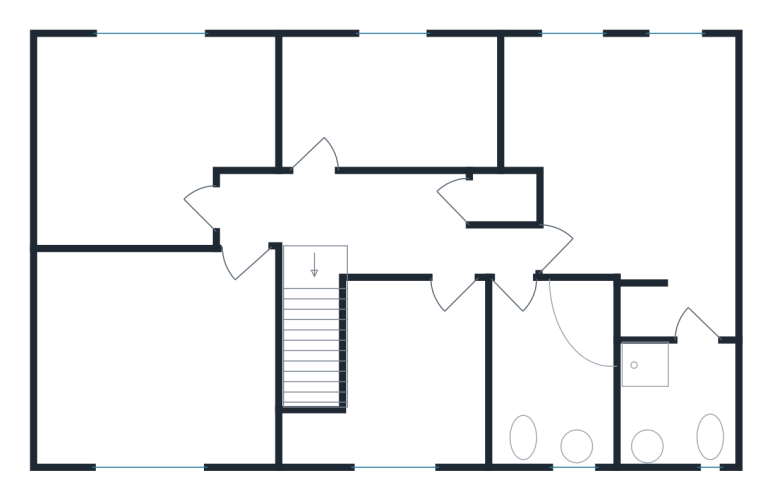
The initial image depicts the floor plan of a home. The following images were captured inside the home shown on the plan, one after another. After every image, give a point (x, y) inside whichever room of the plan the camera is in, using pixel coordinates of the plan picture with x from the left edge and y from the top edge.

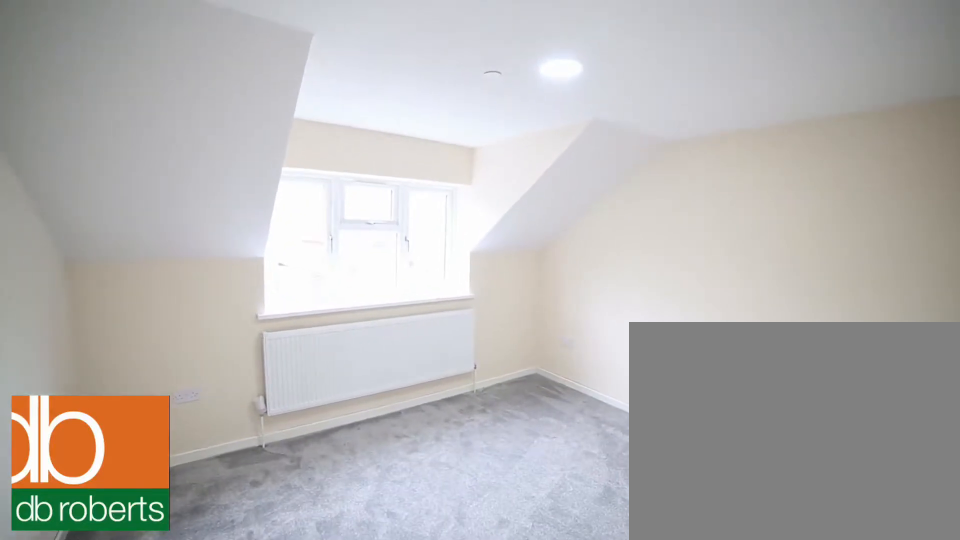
(156, 359)
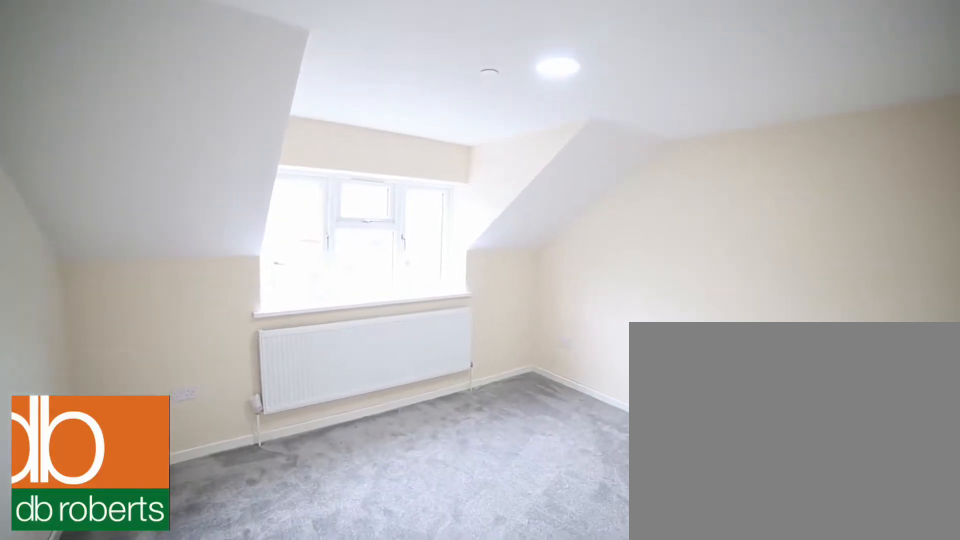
(156, 359)
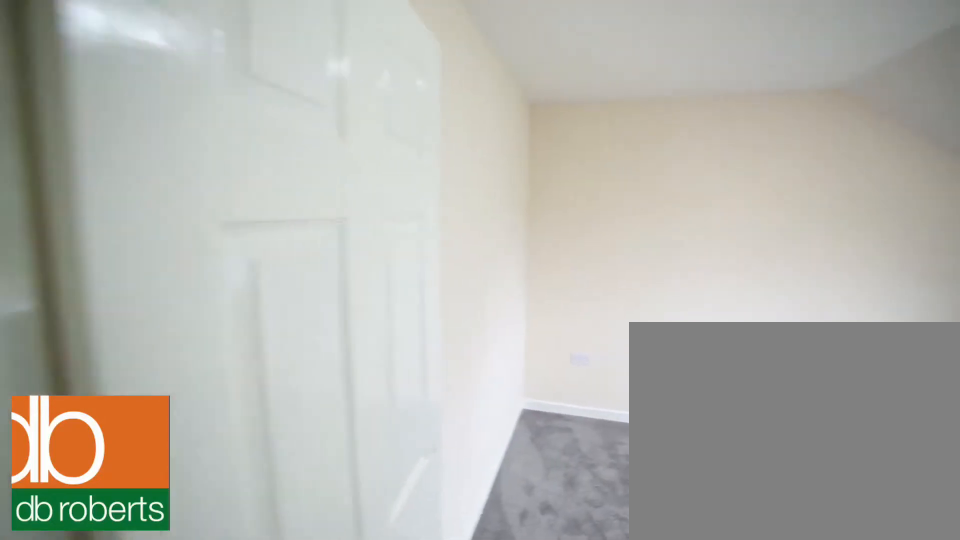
(147, 132)
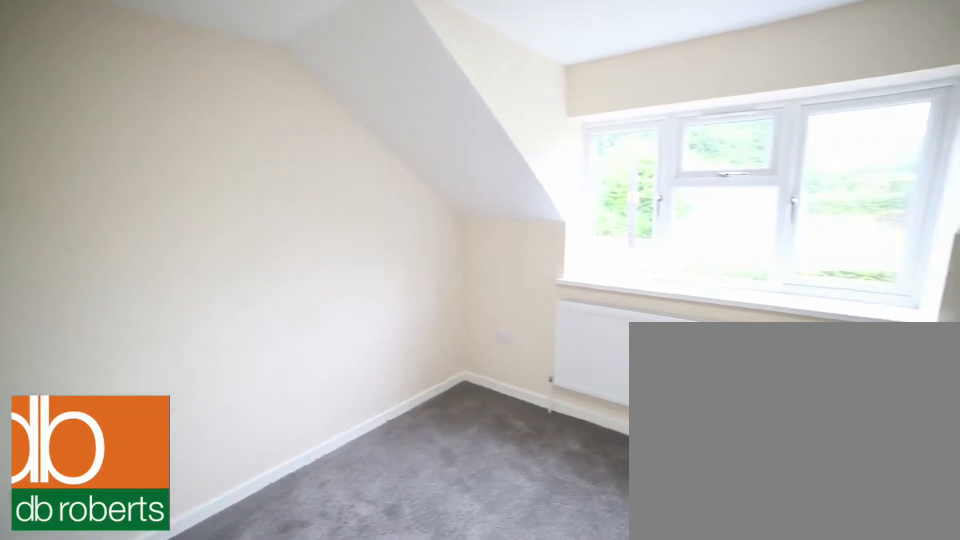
(147, 132)
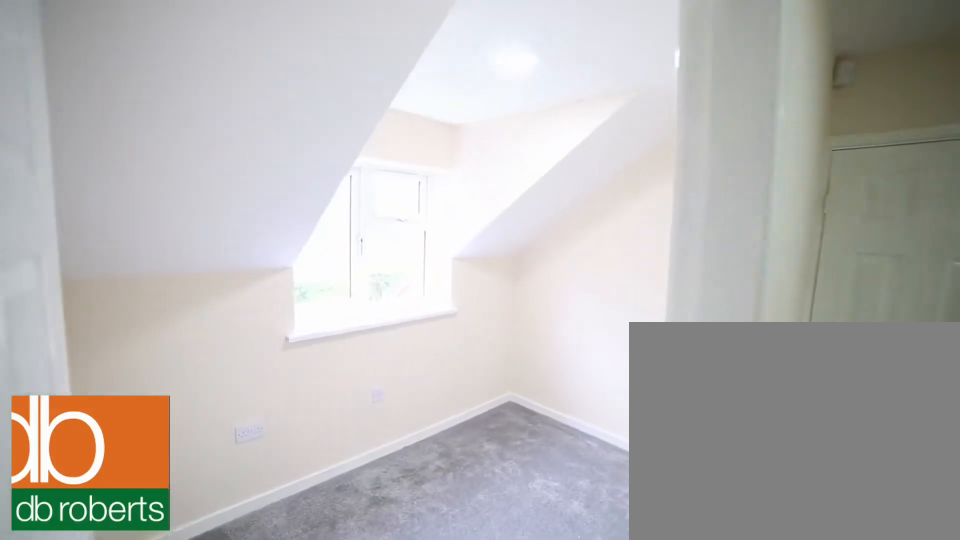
(392, 101)
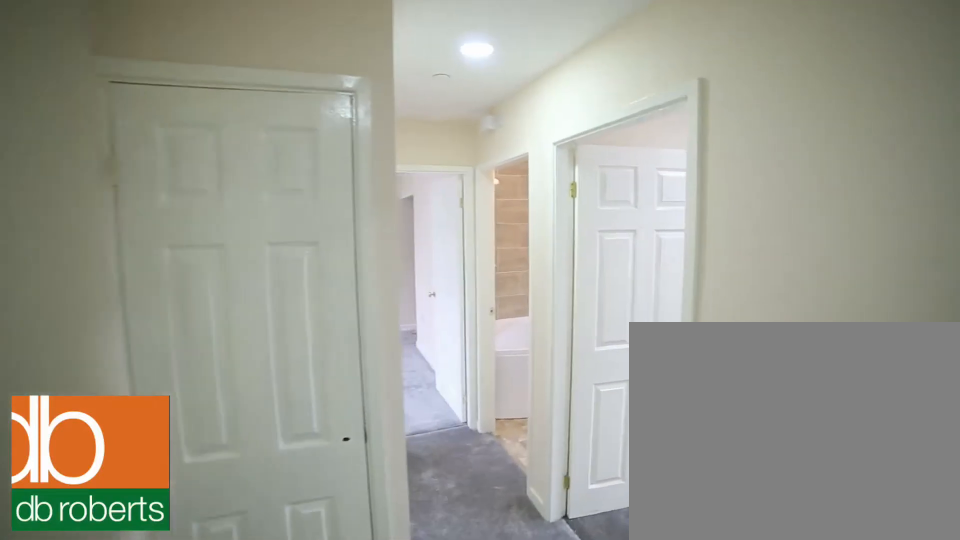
(373, 226)
